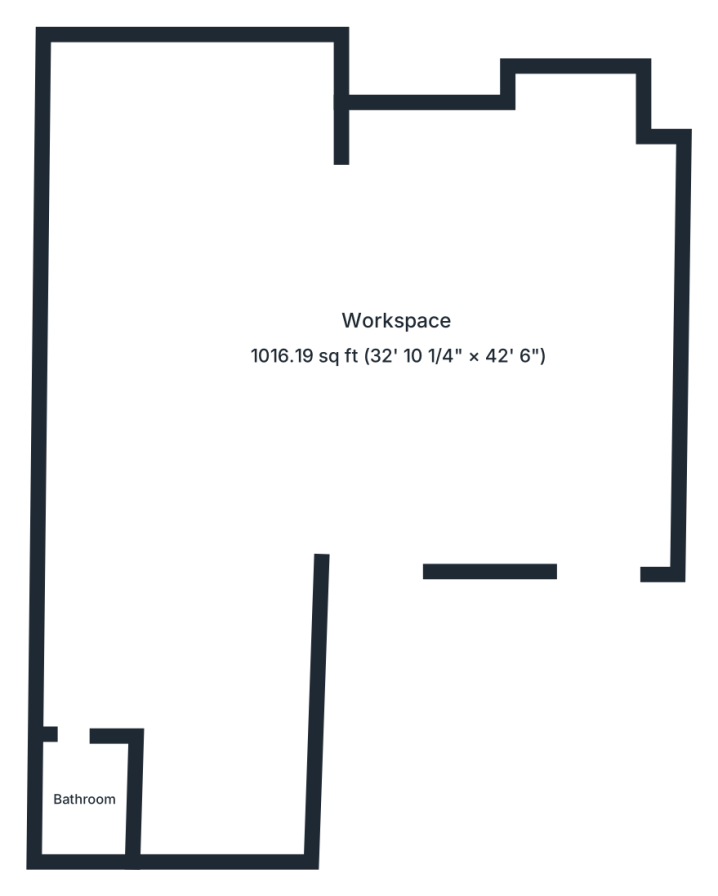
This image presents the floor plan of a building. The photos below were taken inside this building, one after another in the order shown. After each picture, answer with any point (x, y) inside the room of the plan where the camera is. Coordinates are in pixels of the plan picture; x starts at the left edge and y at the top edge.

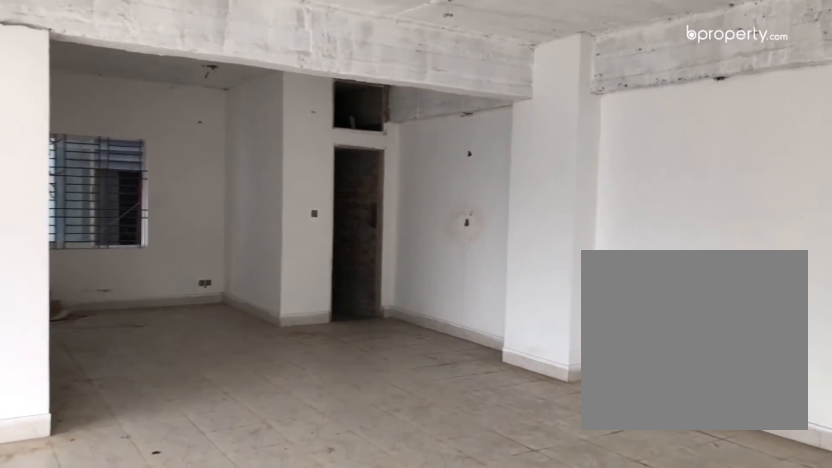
(401, 343)
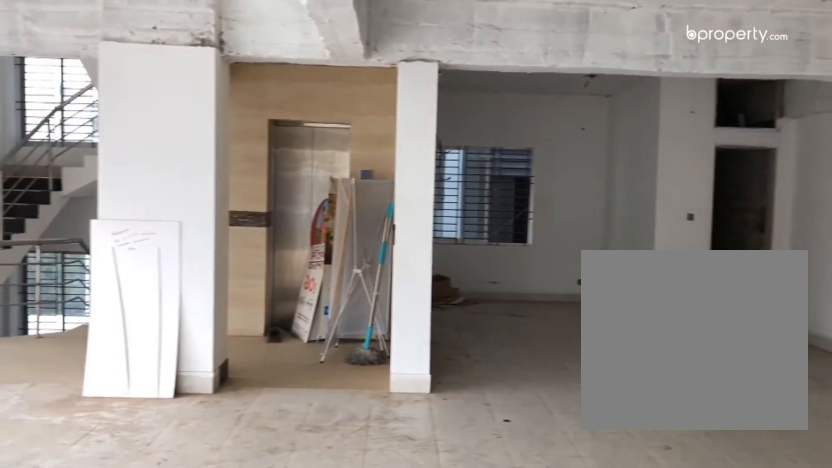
(401, 343)
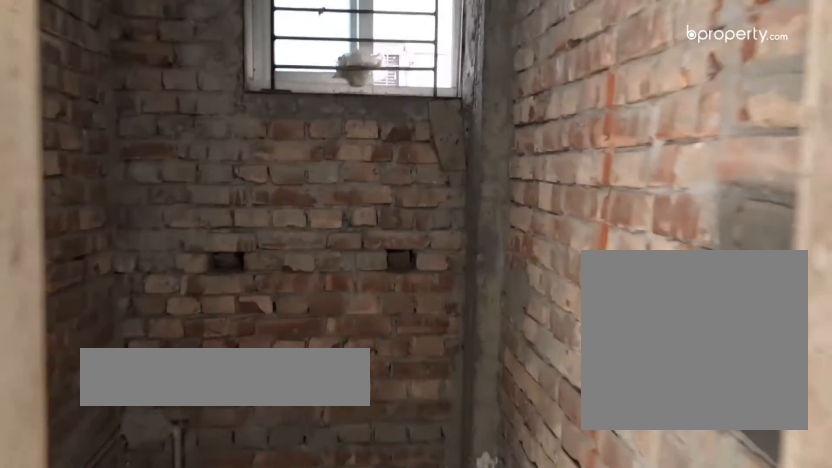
(85, 806)
